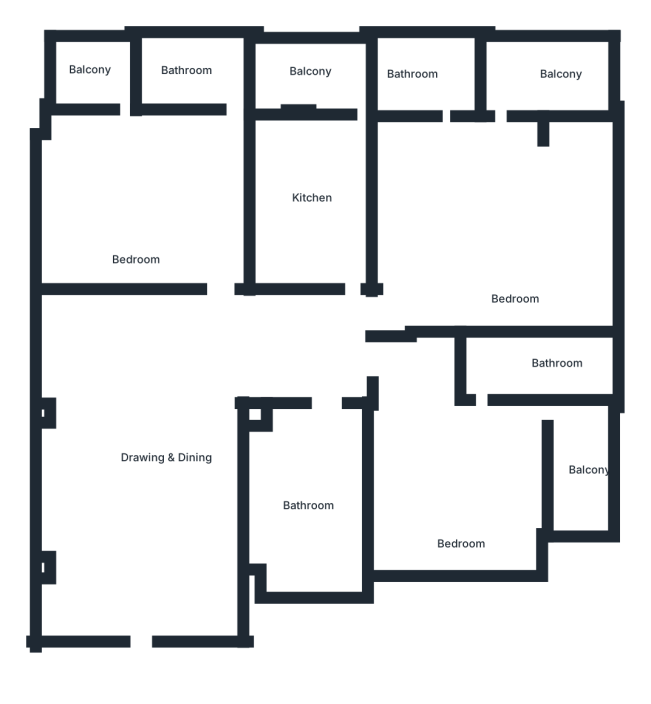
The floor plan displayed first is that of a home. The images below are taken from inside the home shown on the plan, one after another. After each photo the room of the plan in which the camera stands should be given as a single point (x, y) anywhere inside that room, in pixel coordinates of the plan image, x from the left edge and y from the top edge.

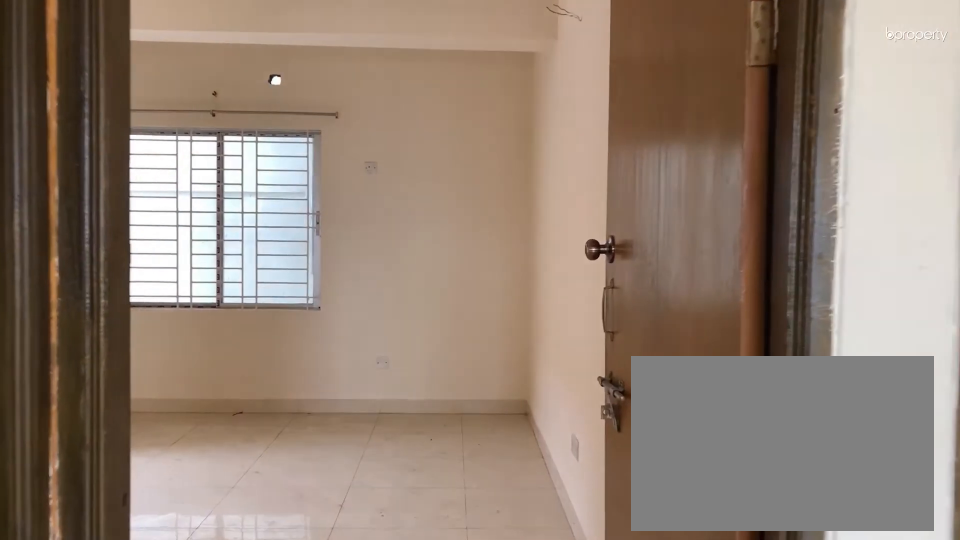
(363, 322)
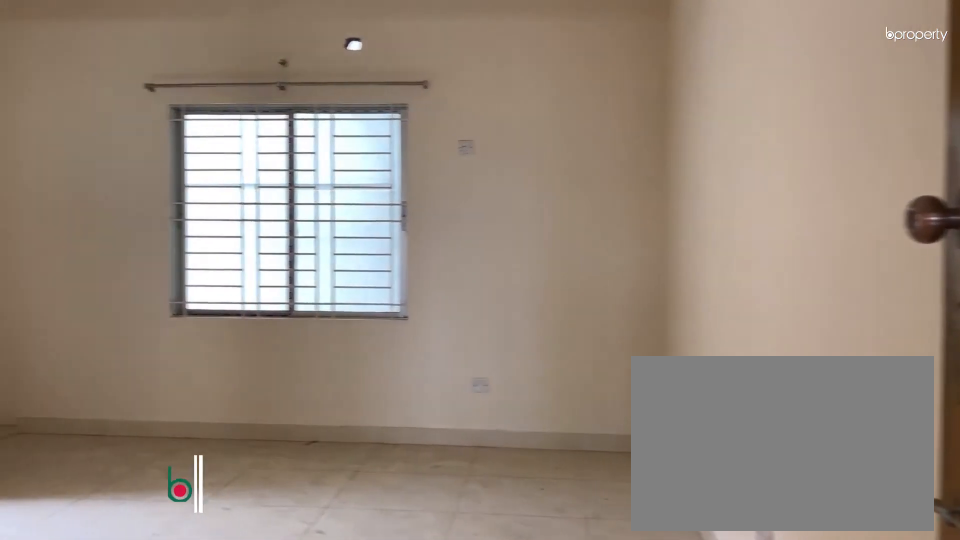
(514, 247)
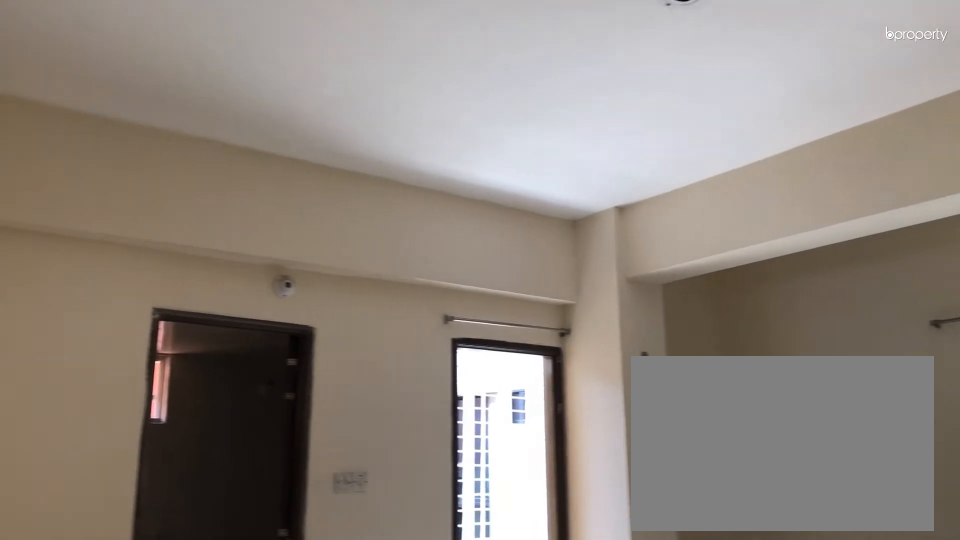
(514, 247)
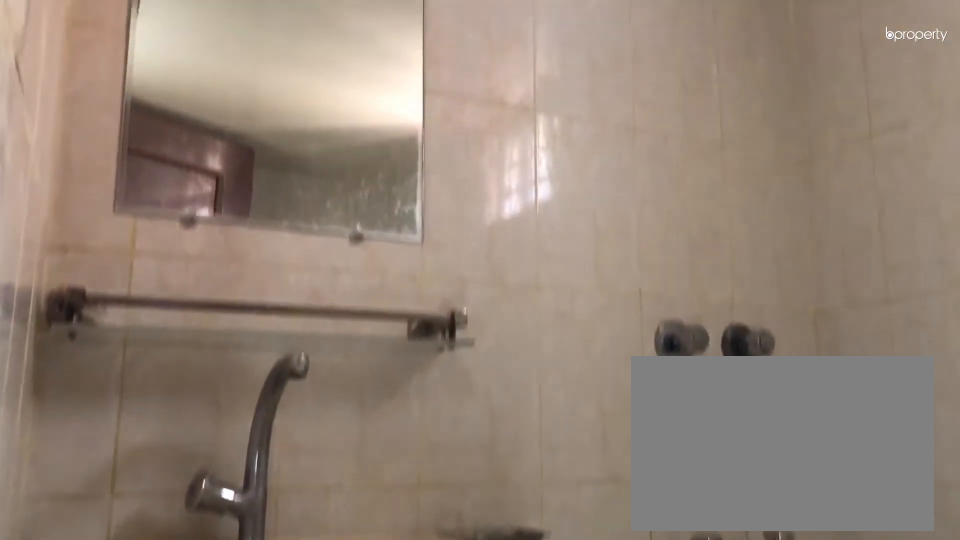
(428, 70)
